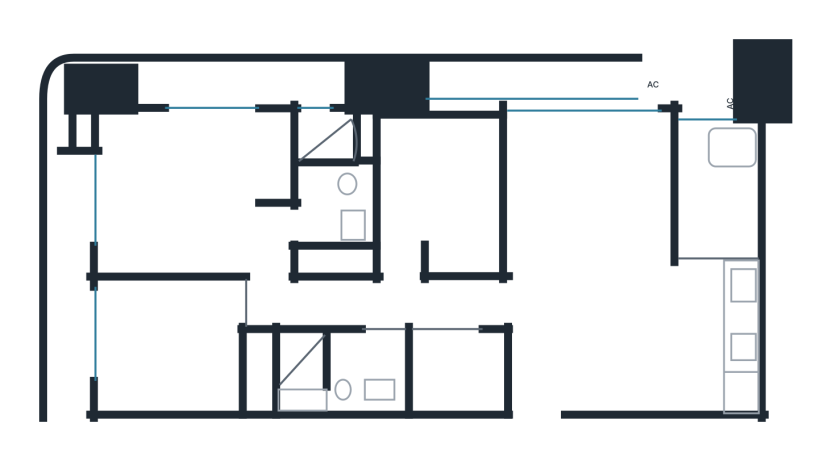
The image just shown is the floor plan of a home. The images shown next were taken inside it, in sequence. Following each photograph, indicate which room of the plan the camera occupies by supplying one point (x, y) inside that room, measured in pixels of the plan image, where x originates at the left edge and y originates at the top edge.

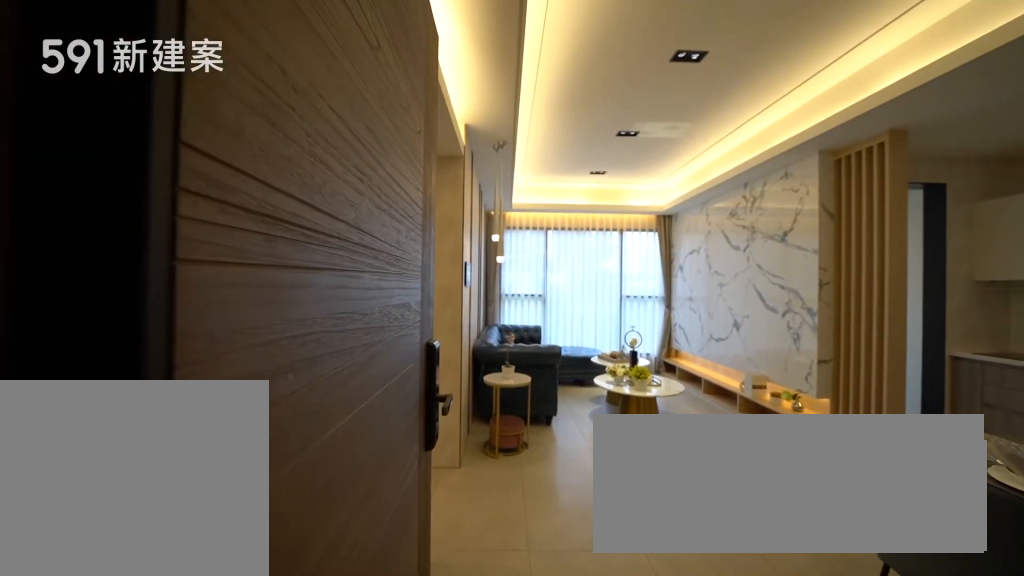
(538, 365)
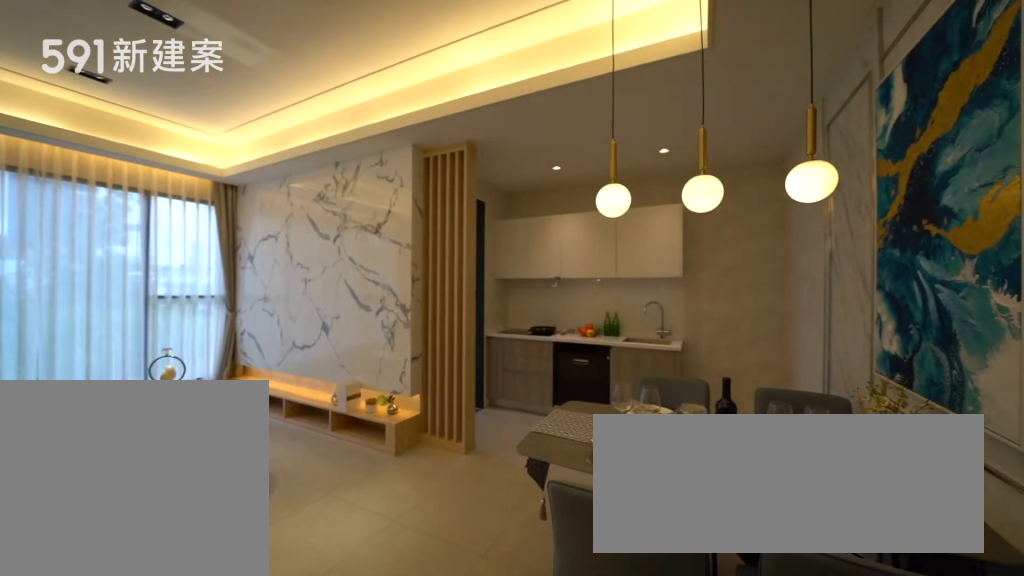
(629, 353)
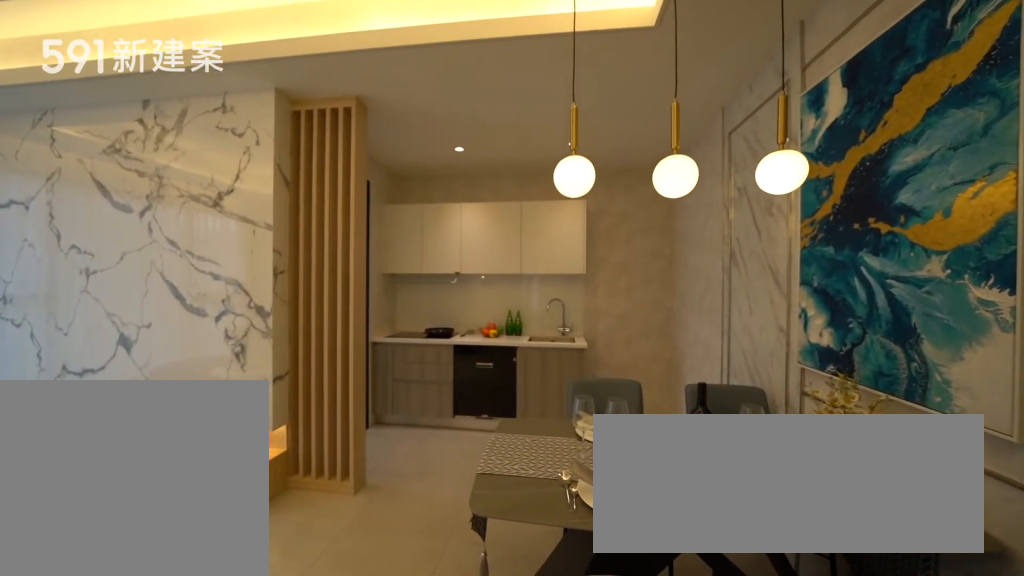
(629, 353)
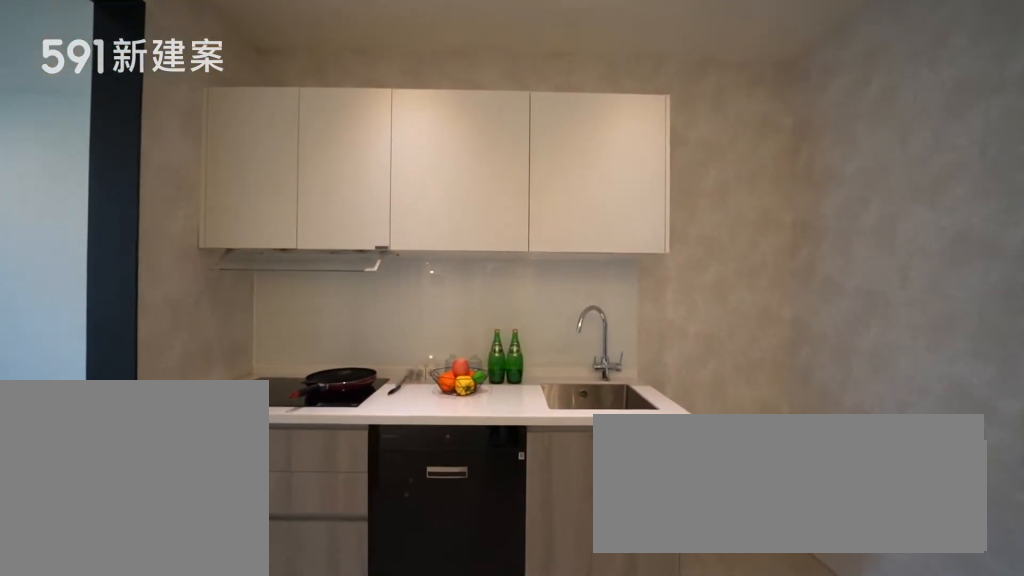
(720, 341)
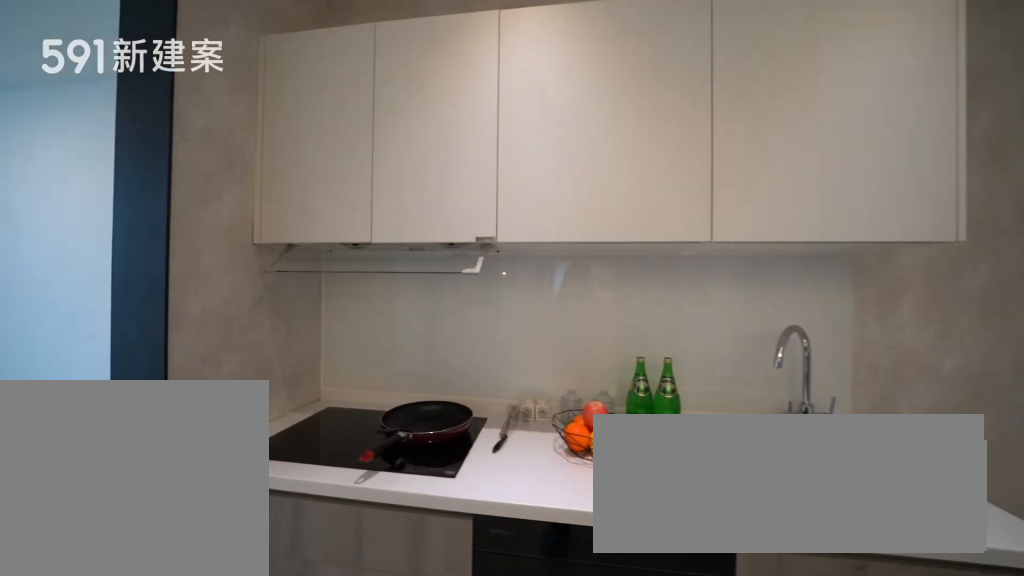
(720, 341)
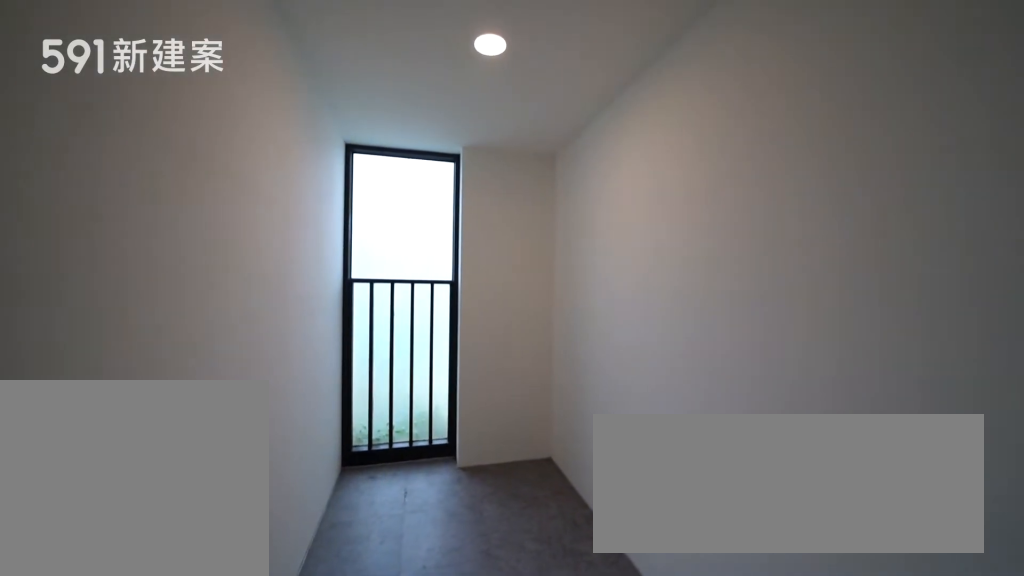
(720, 183)
